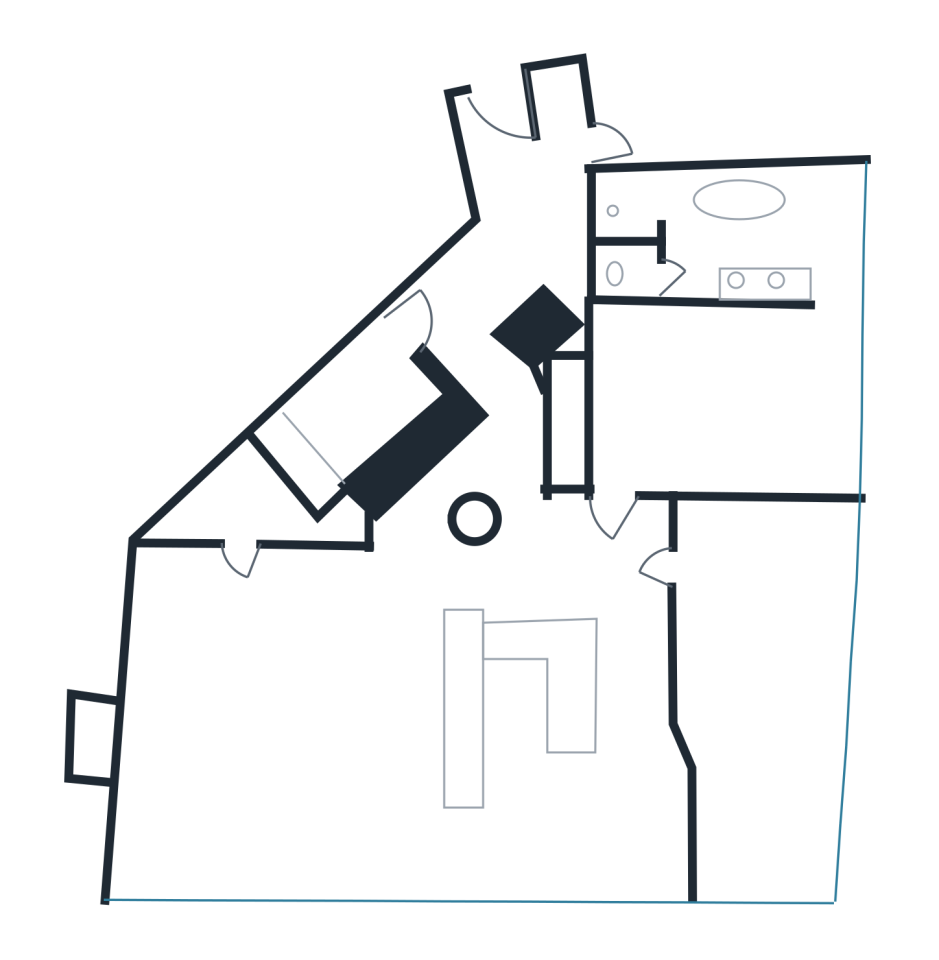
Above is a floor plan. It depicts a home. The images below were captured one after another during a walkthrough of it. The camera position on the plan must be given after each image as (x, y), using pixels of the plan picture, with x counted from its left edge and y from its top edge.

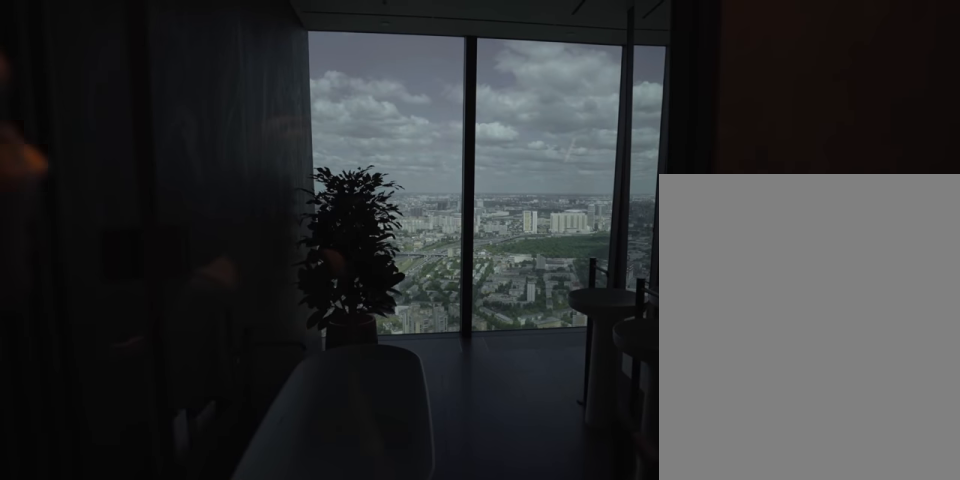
(616, 207)
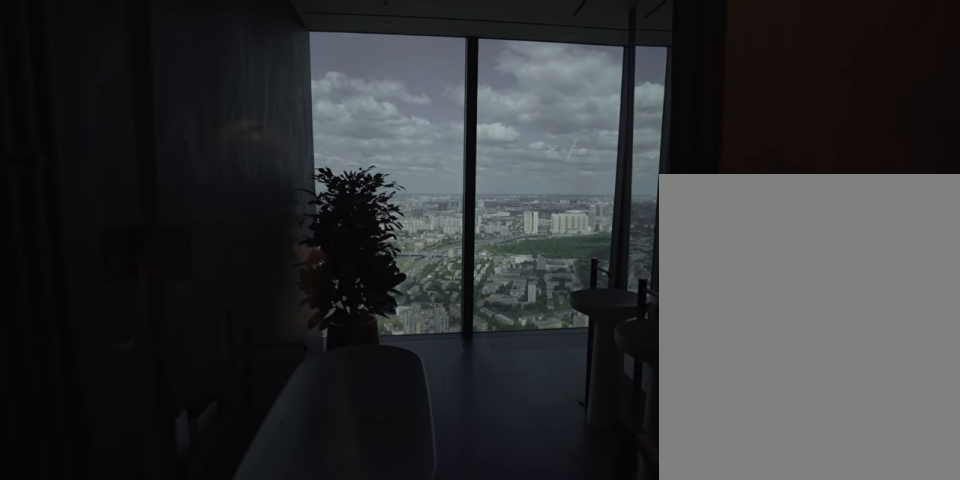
(616, 207)
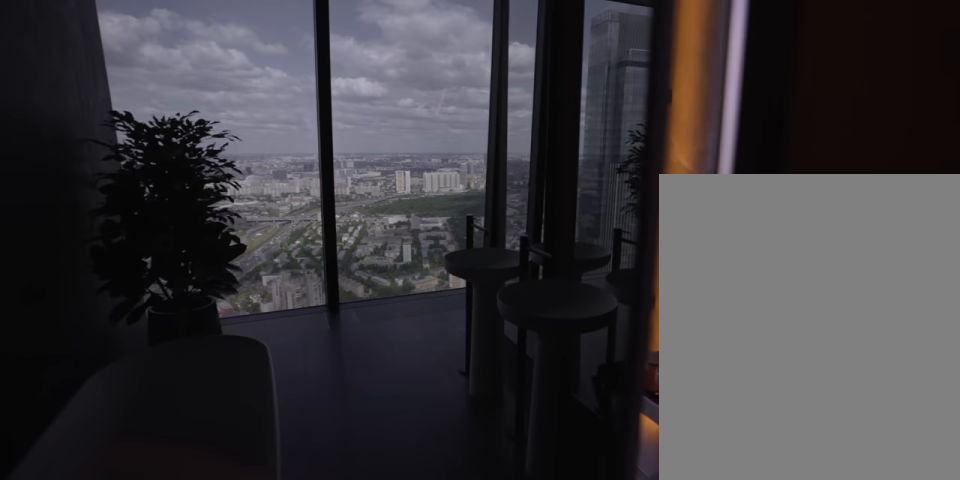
(615, 207)
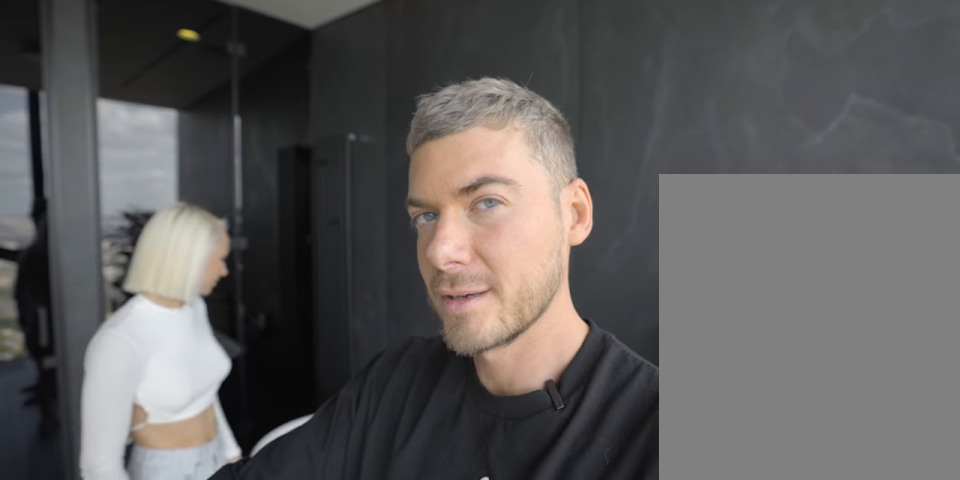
(722, 250)
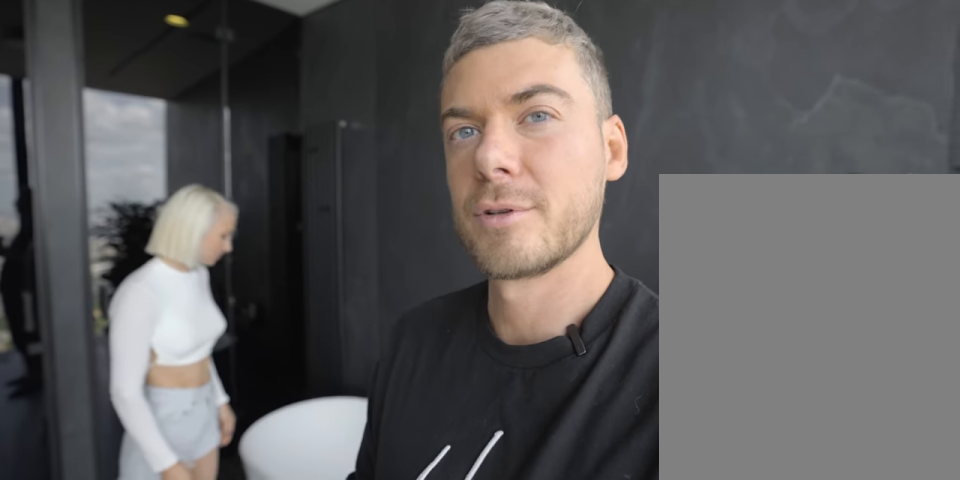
(722, 250)
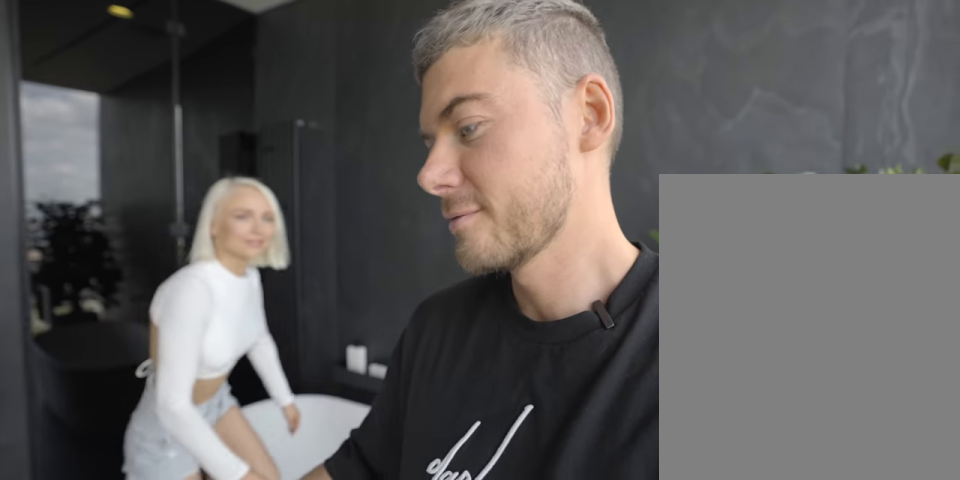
(722, 249)
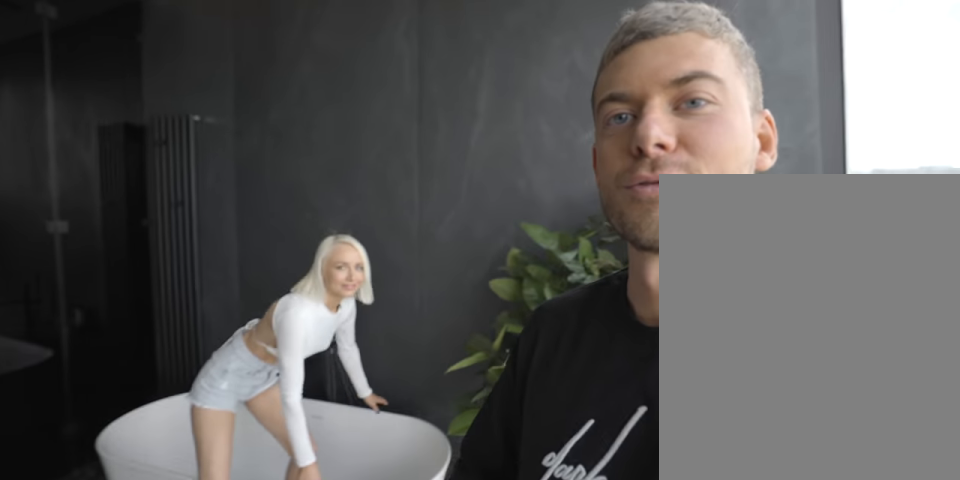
(750, 250)
